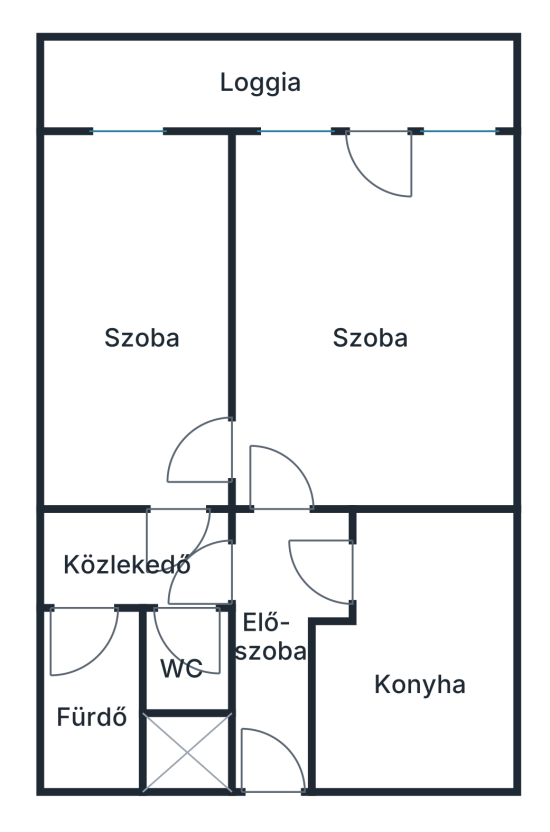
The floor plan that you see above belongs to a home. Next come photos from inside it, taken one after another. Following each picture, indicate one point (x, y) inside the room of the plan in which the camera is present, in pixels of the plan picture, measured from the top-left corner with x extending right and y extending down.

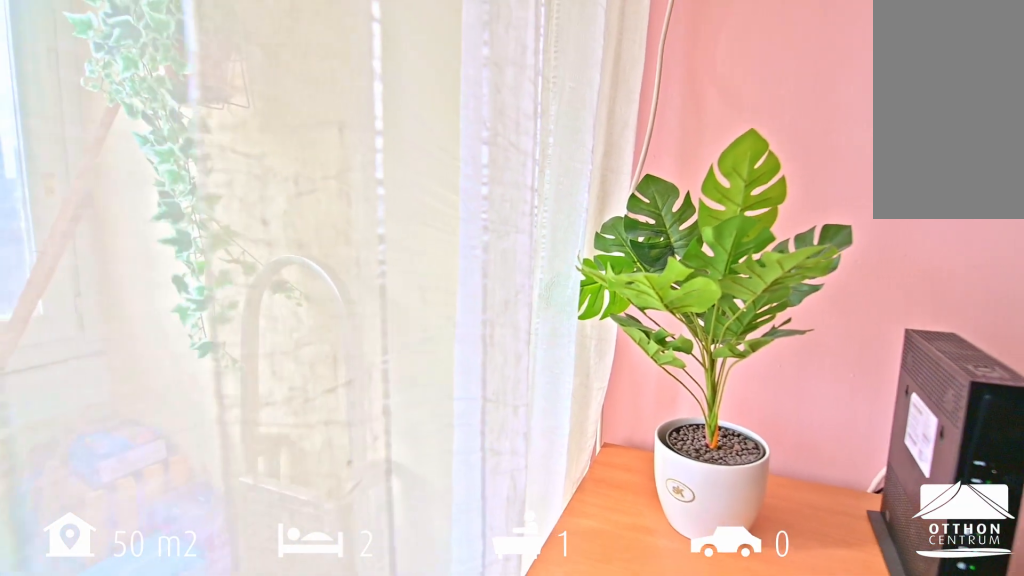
(365, 365)
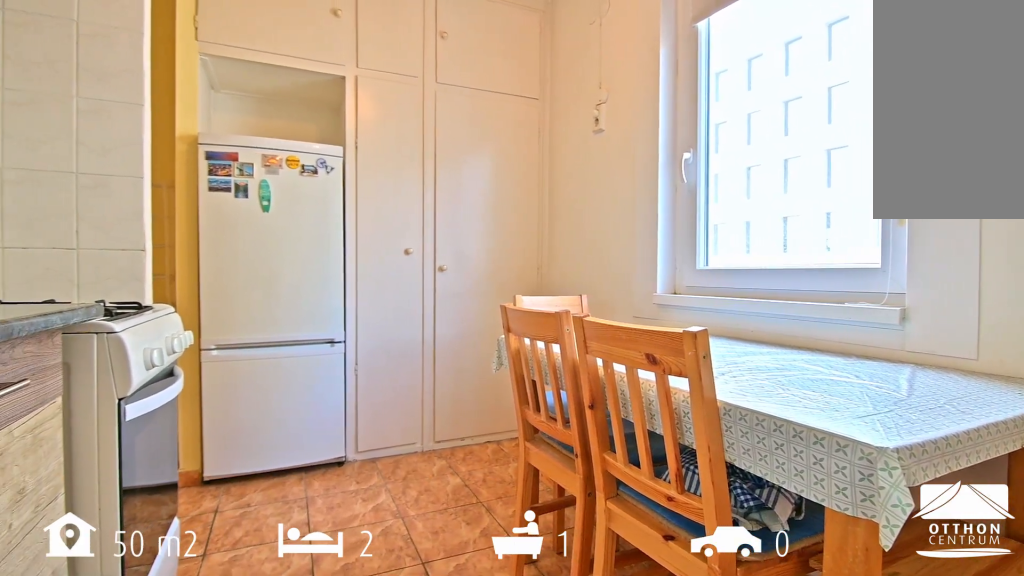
(436, 640)
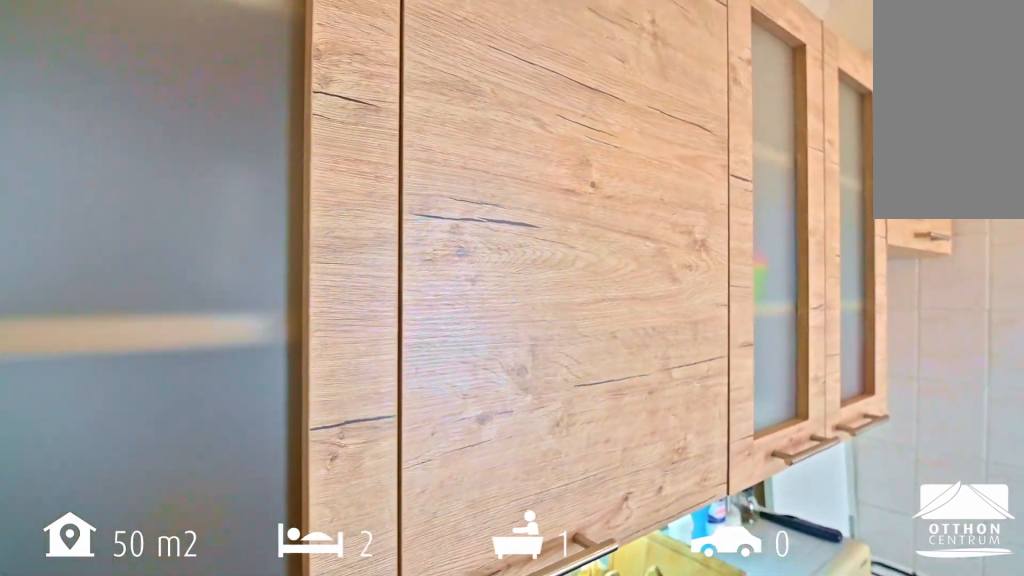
(436, 640)
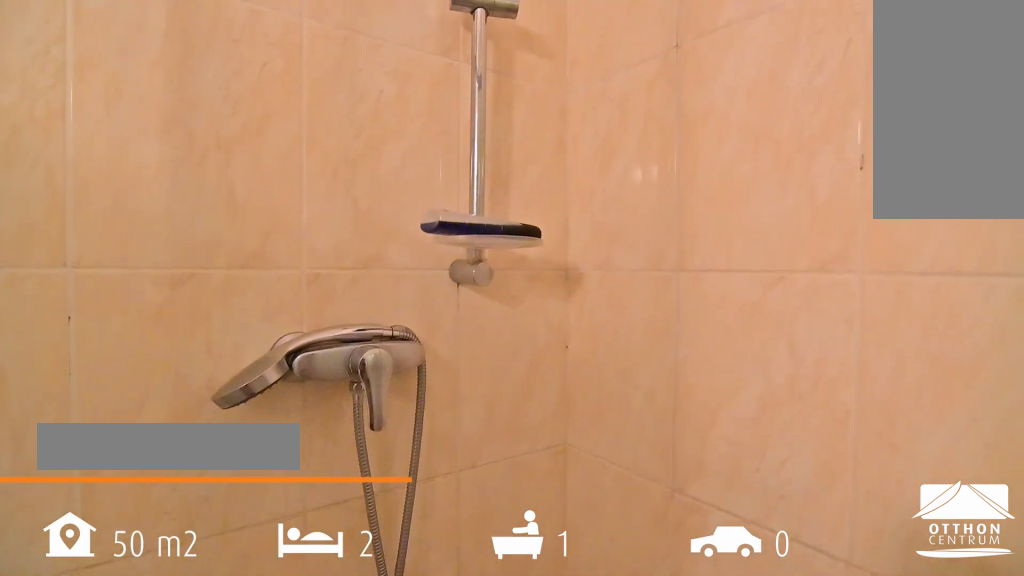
(99, 720)
